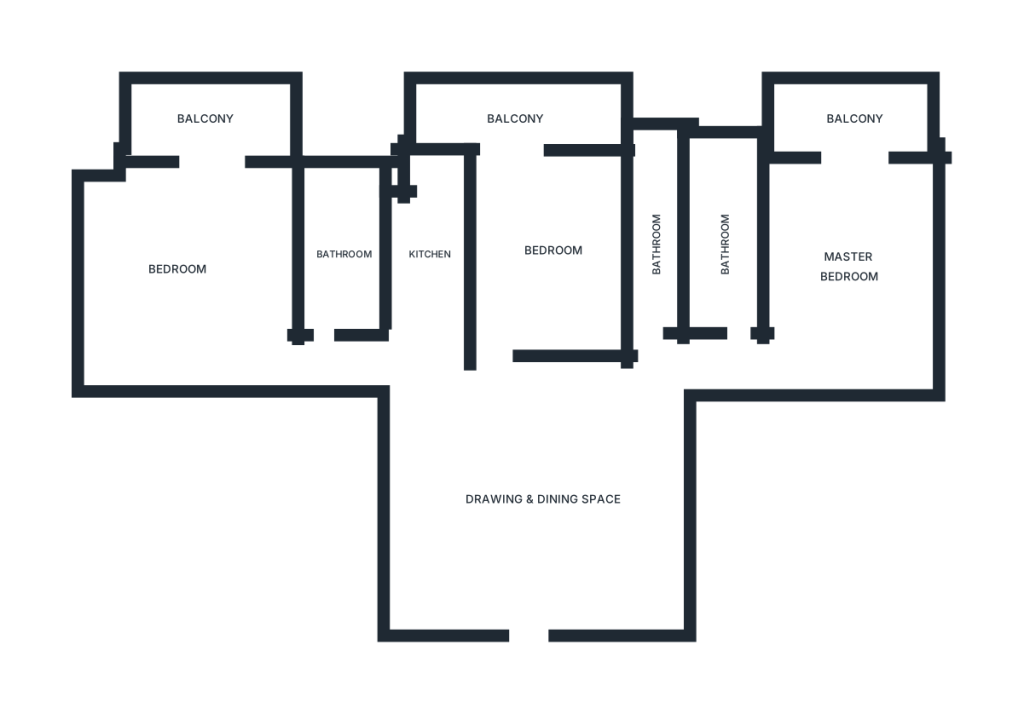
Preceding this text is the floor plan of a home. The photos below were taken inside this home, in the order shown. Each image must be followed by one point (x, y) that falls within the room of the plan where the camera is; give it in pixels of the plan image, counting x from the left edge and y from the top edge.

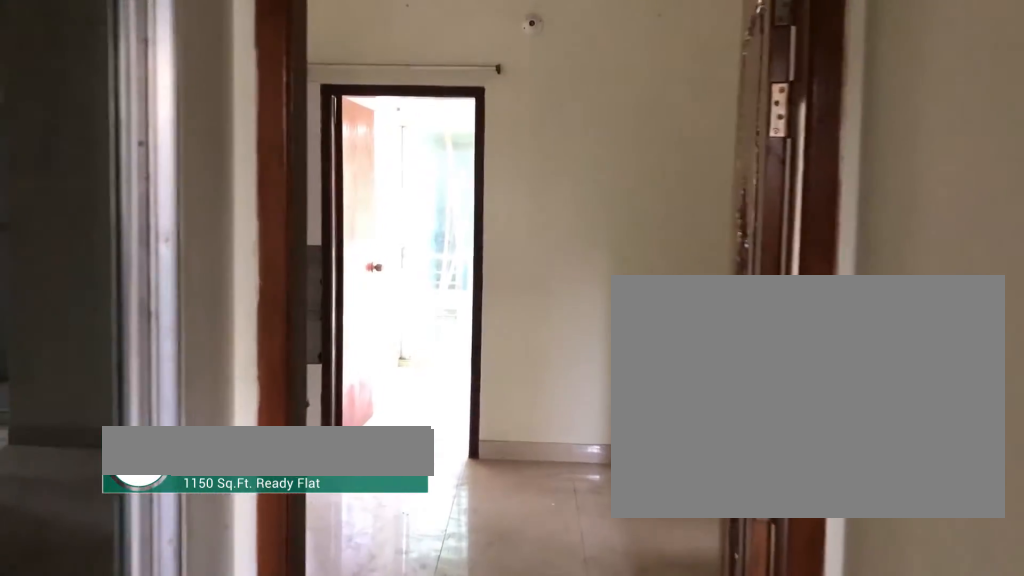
(533, 484)
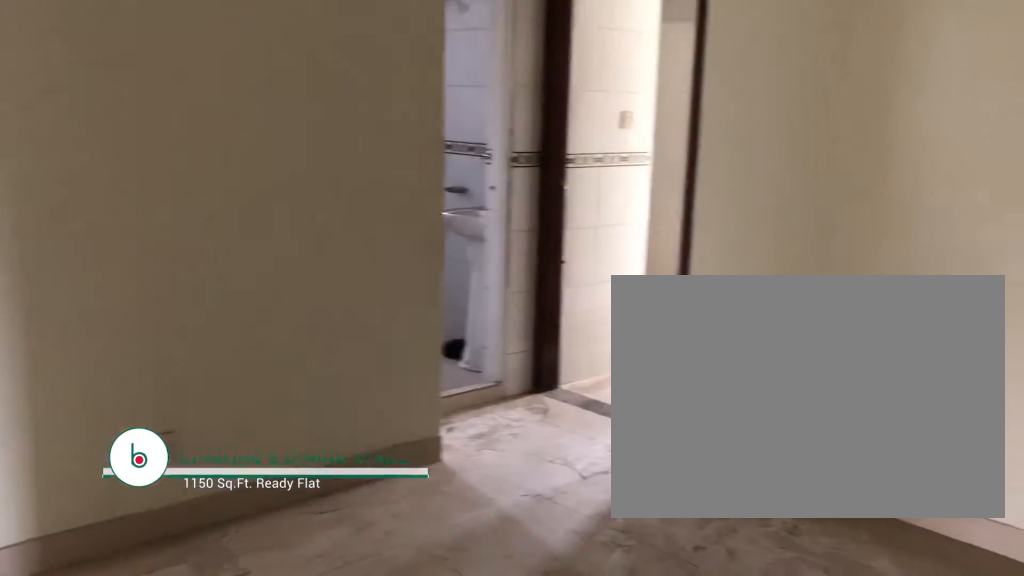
(533, 484)
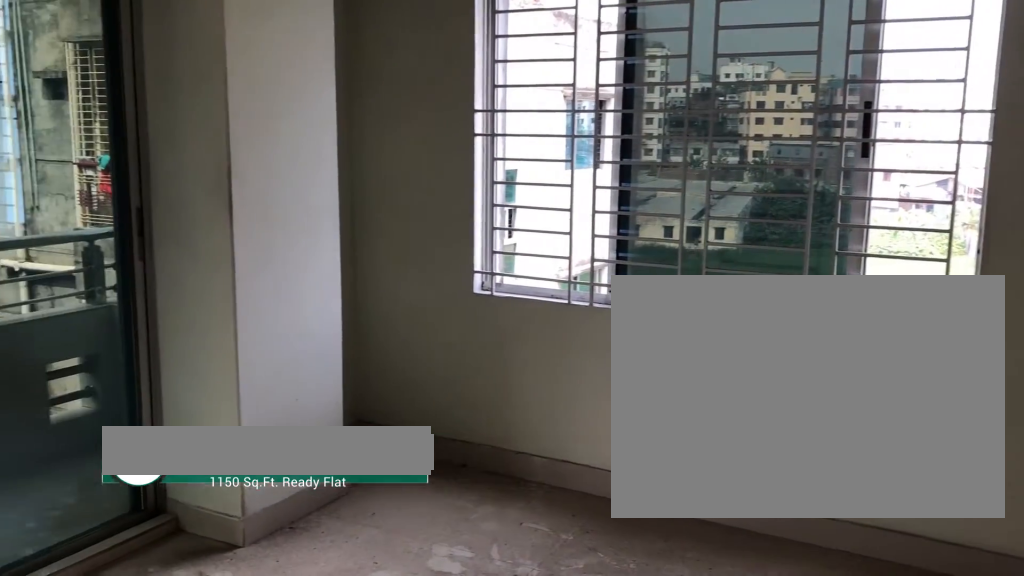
(845, 296)
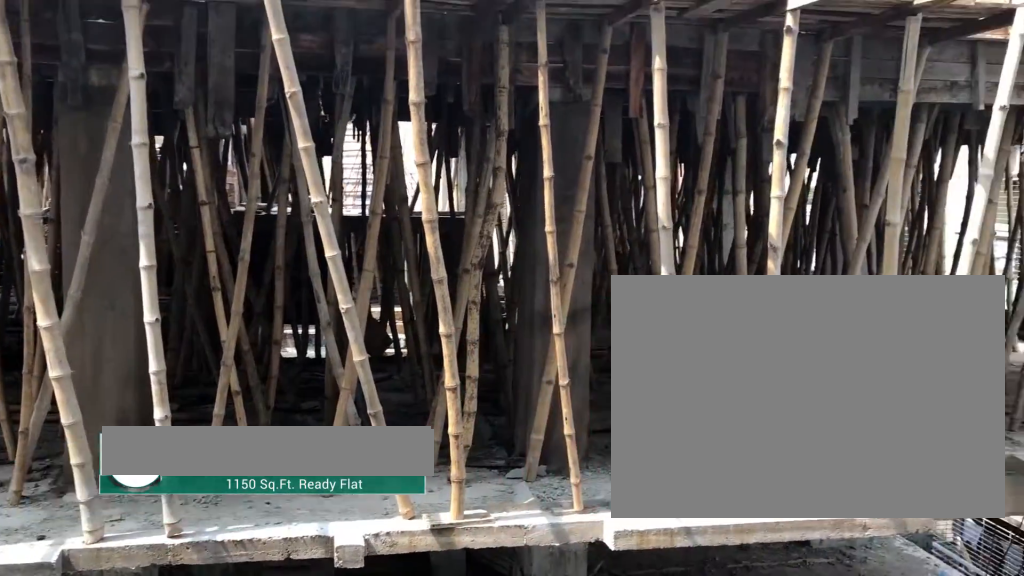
(513, 120)
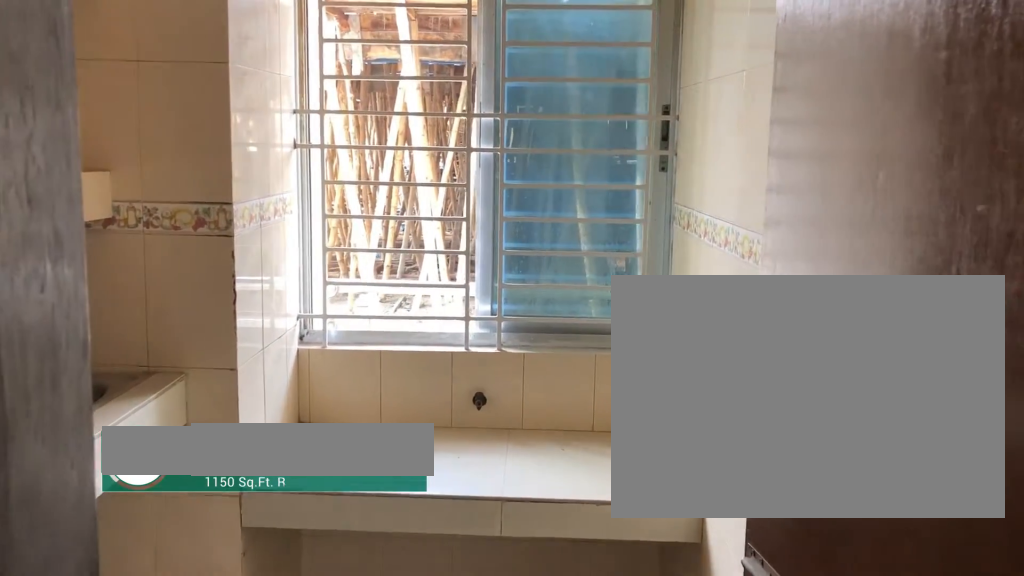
(429, 250)
